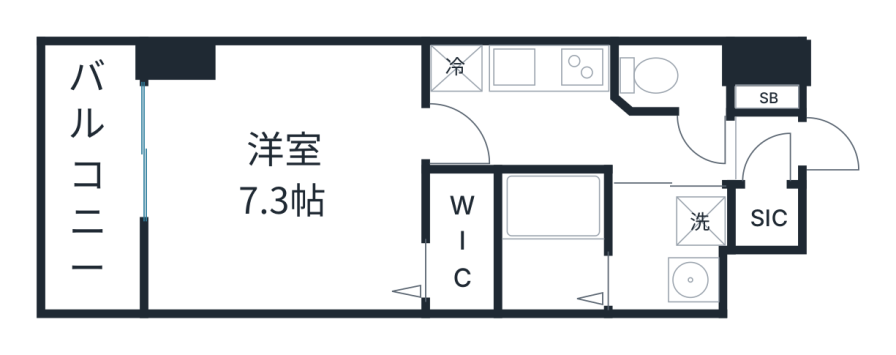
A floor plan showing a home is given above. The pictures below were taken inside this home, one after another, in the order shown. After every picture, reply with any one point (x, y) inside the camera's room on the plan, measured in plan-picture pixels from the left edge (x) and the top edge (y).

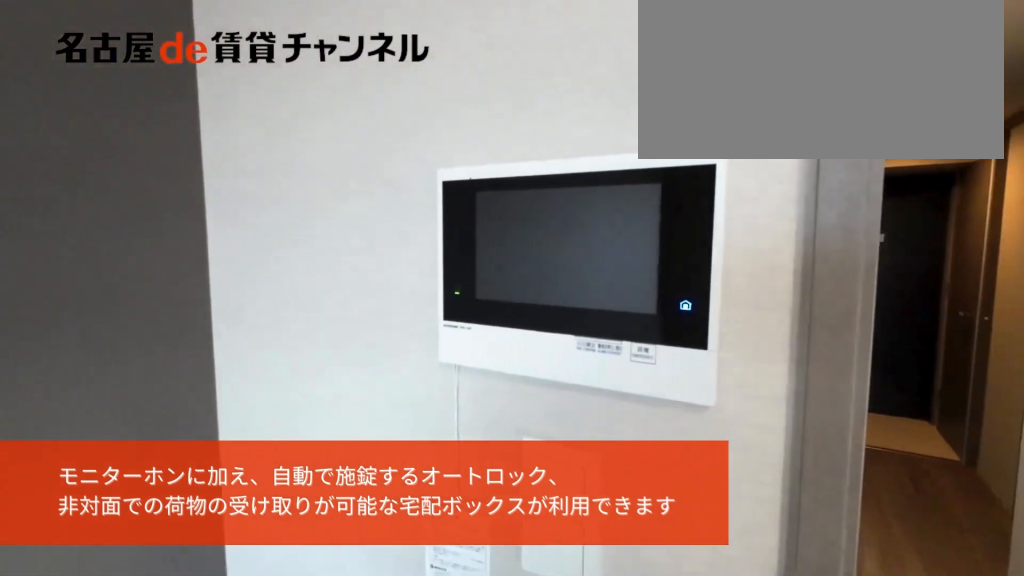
(287, 181)
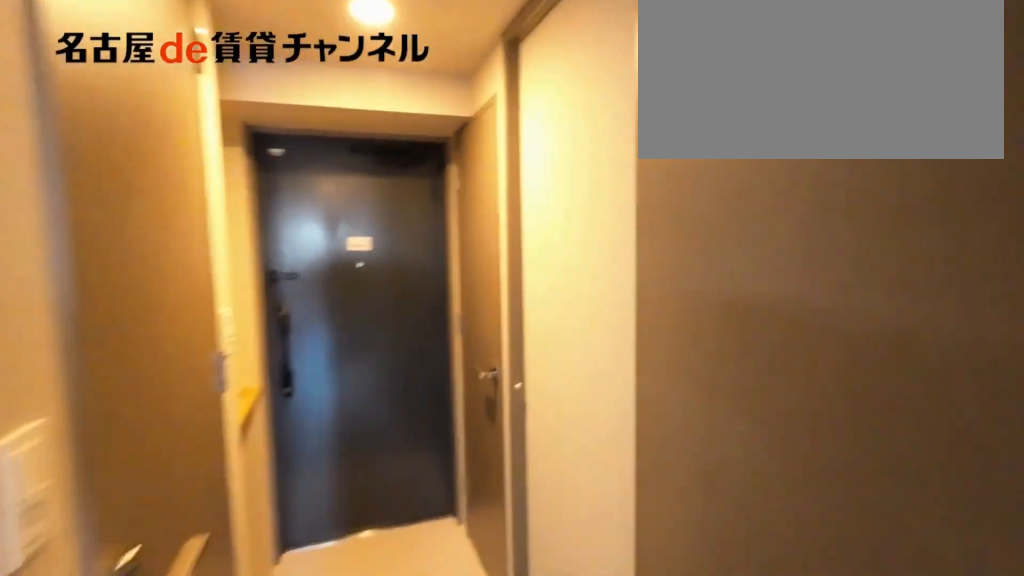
(576, 135)
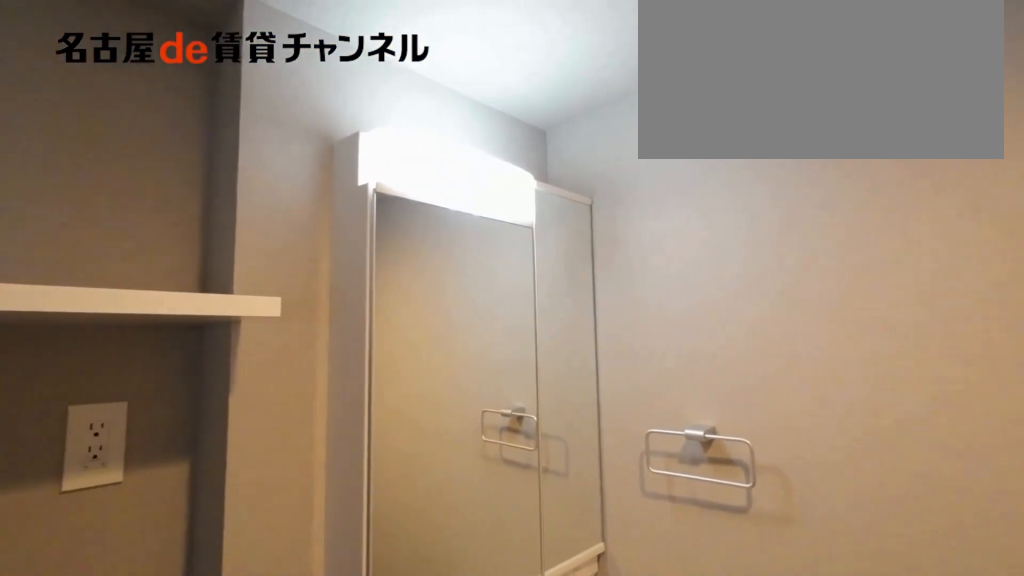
(669, 251)
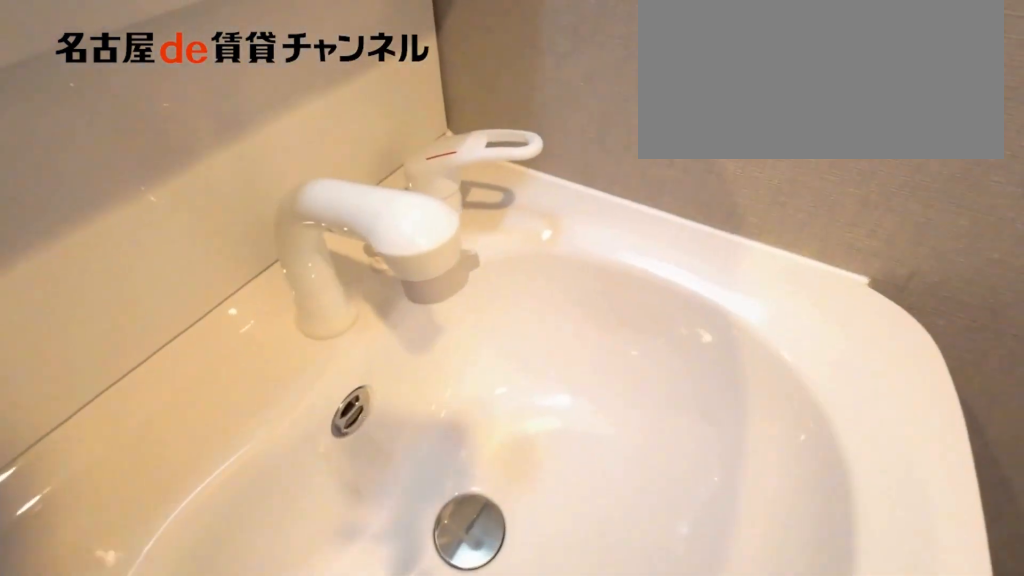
(669, 251)
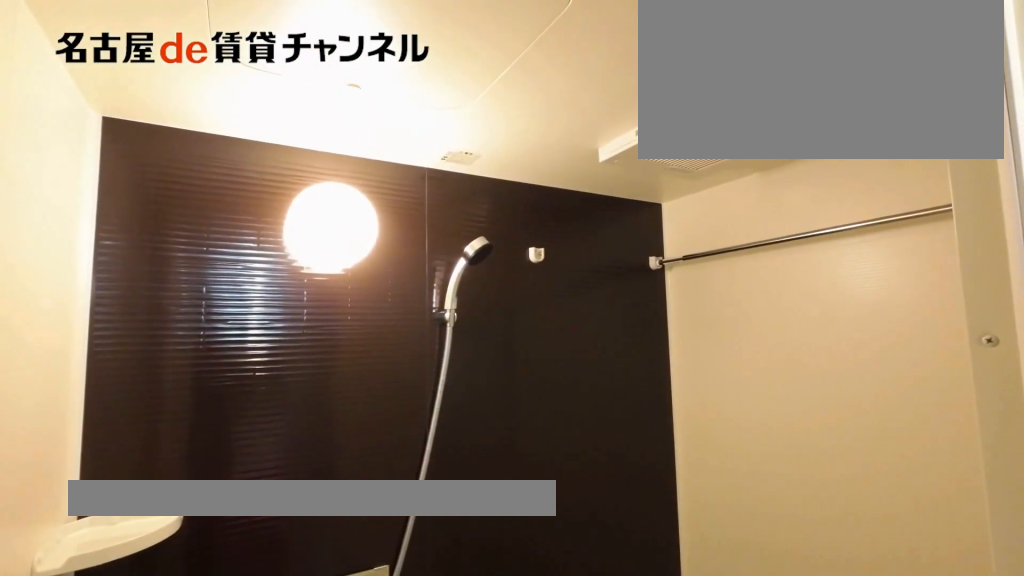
(552, 243)
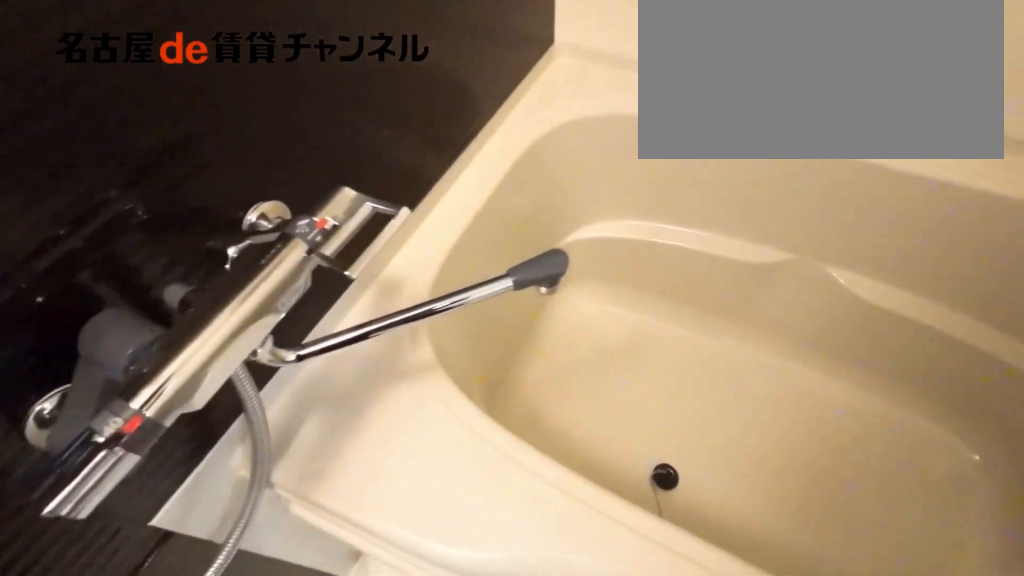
(552, 243)
